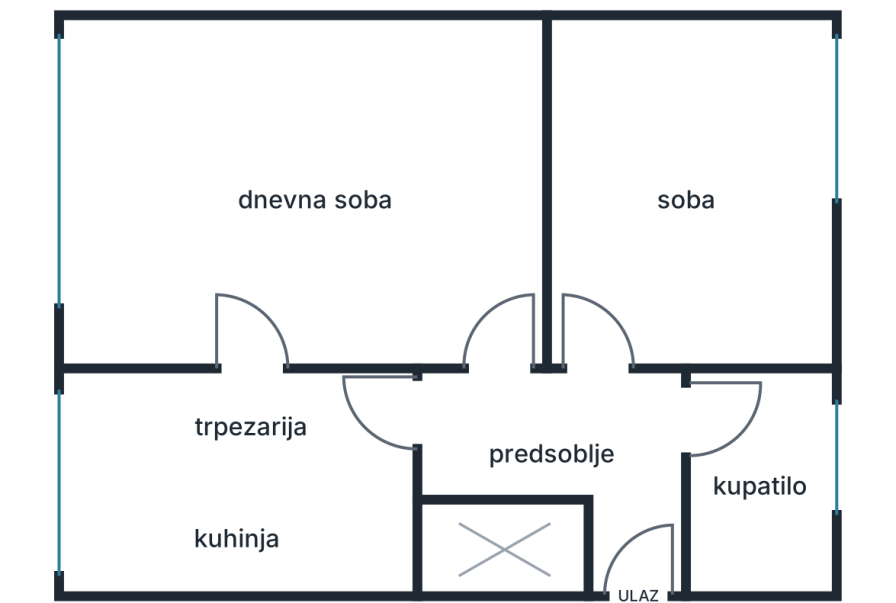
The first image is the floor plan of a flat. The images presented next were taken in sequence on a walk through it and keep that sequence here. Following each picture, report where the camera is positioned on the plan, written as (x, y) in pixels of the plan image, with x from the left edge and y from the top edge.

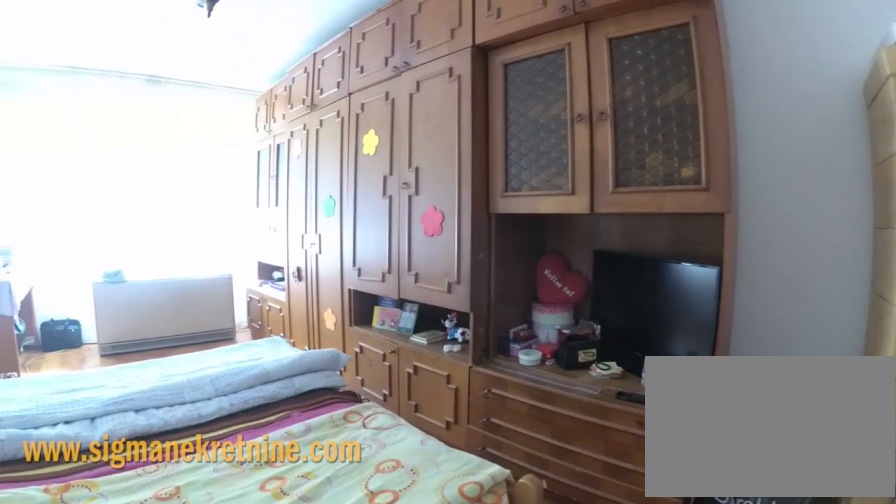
(515, 277)
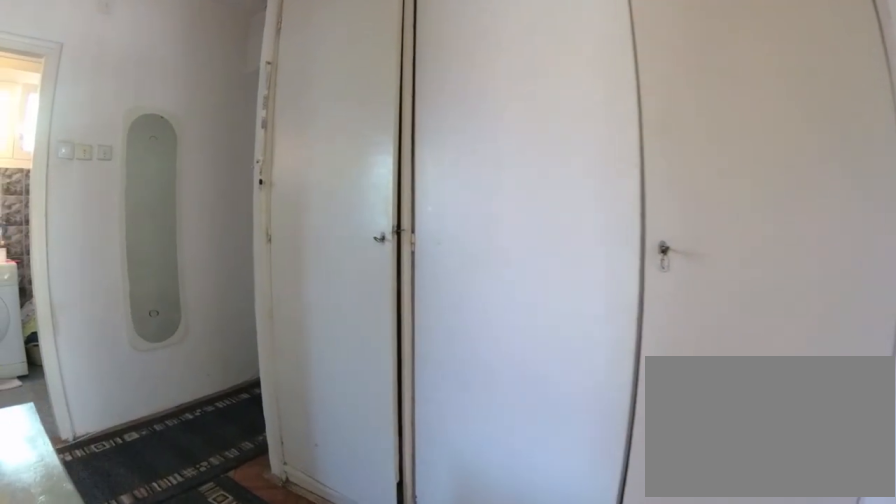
(483, 343)
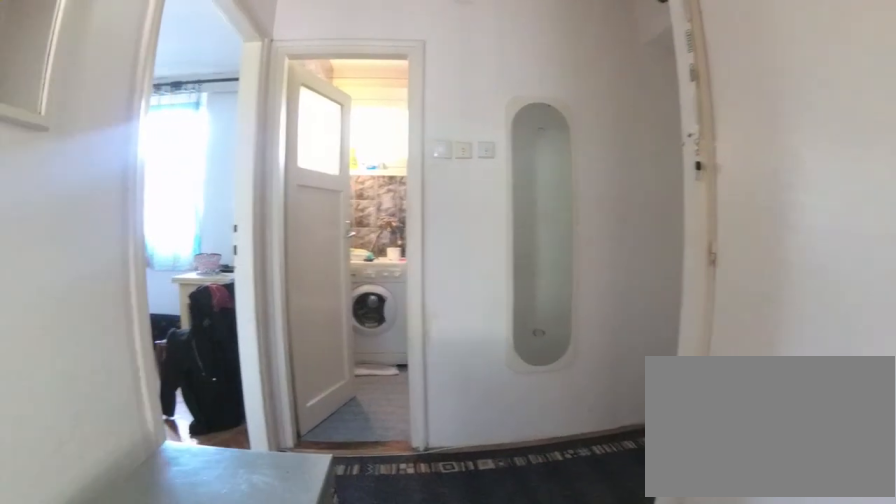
(483, 439)
